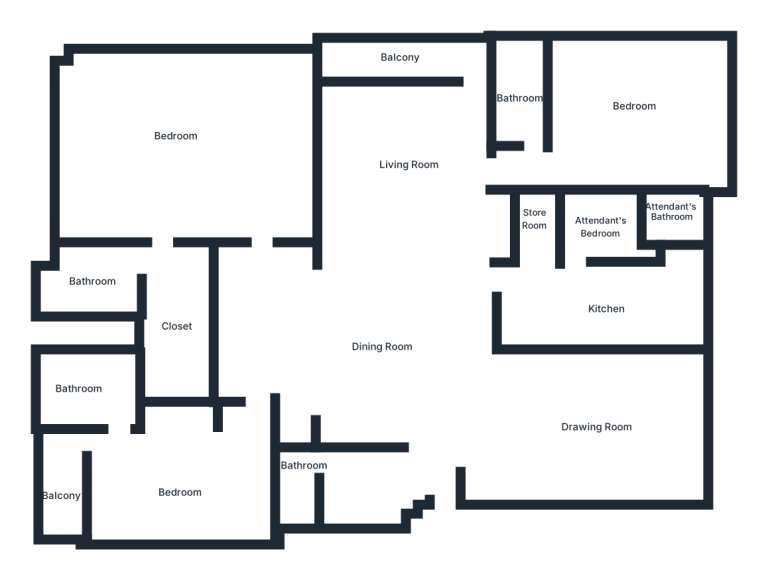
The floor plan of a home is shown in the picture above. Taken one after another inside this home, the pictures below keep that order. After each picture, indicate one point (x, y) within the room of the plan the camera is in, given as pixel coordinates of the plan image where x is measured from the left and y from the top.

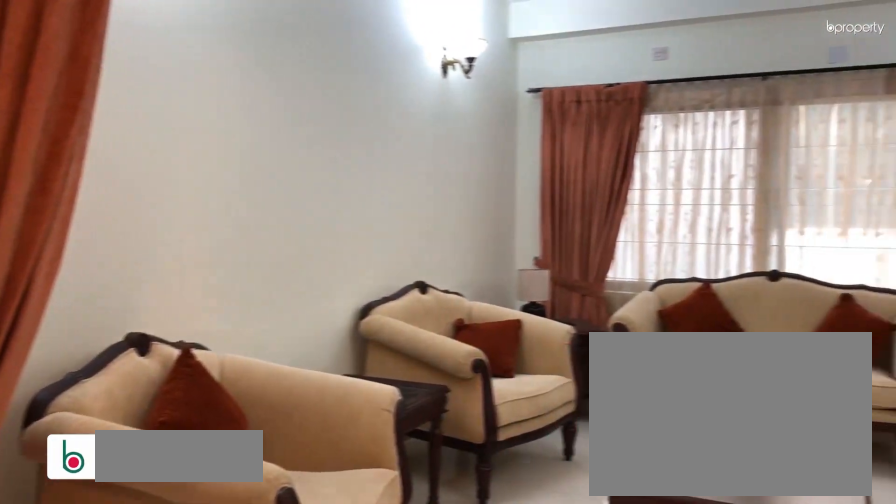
(590, 427)
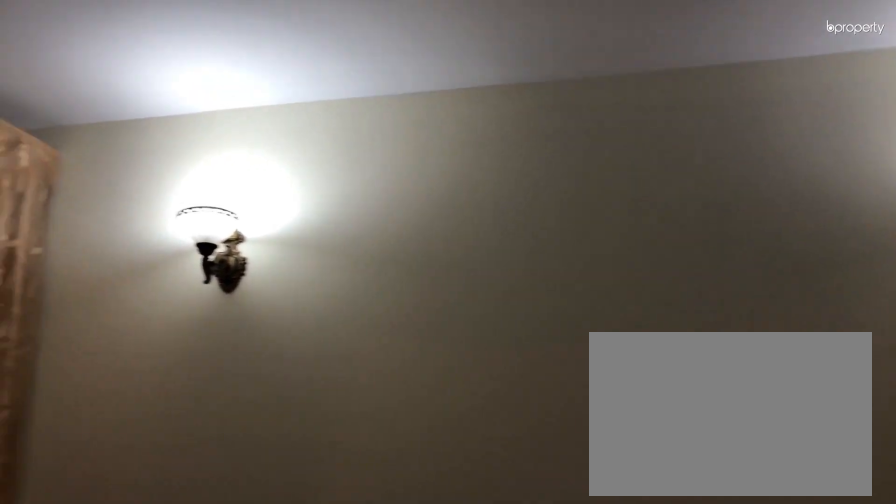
(578, 419)
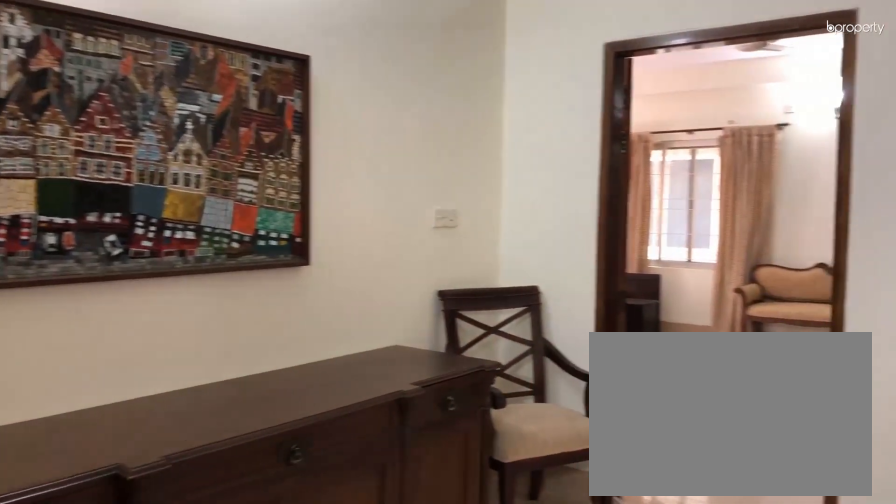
(327, 339)
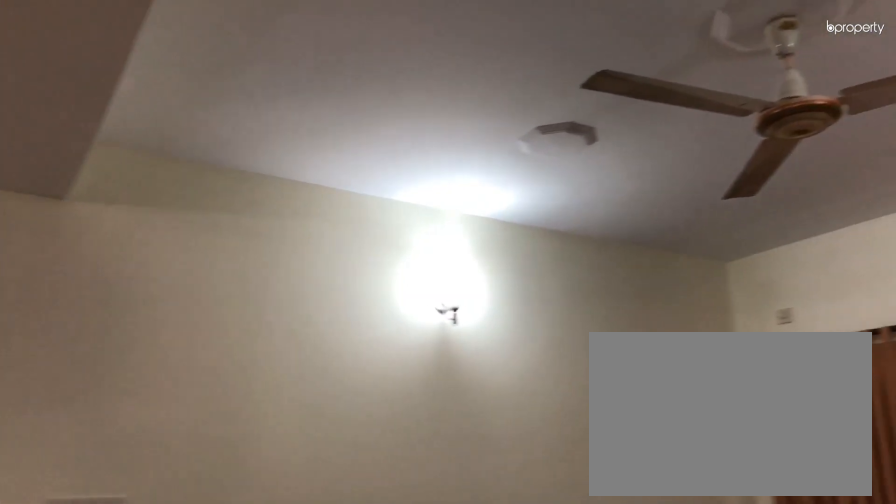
(407, 185)
